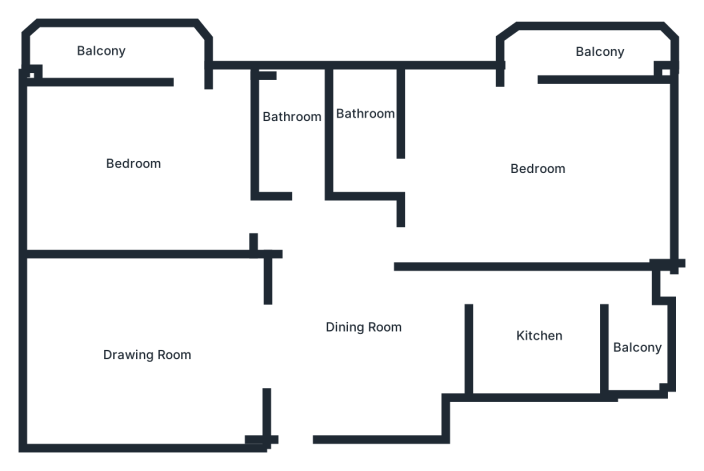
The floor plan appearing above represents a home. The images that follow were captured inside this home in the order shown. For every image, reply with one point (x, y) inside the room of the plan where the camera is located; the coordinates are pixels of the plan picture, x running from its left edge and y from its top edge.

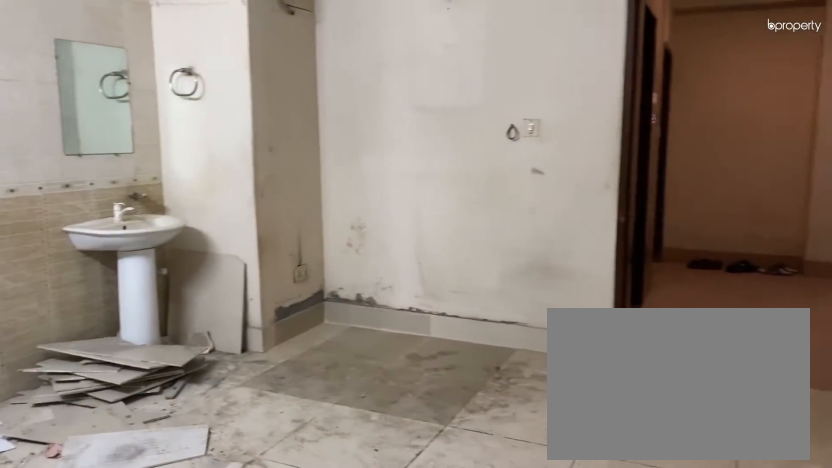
(357, 317)
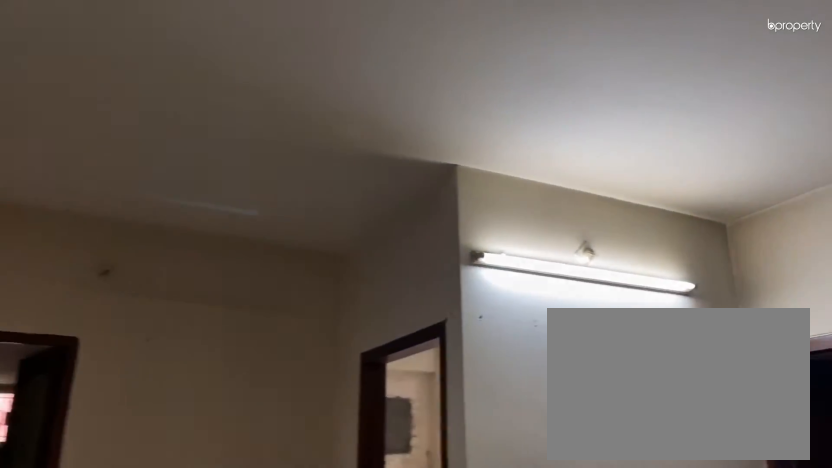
(357, 317)
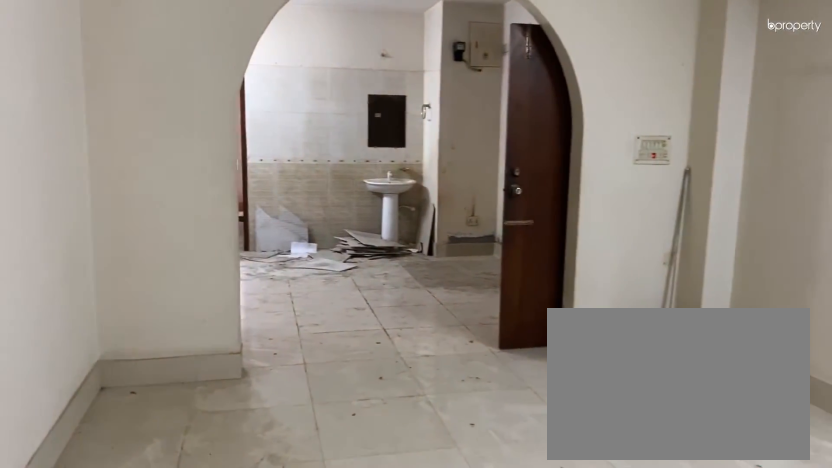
(139, 345)
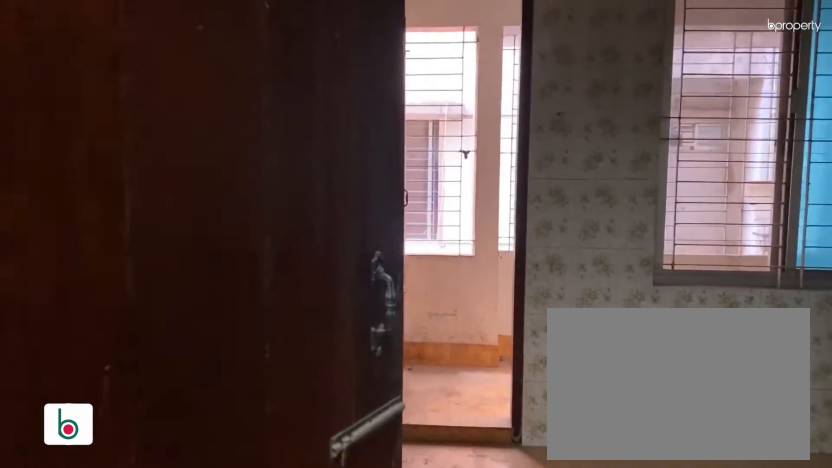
(533, 334)
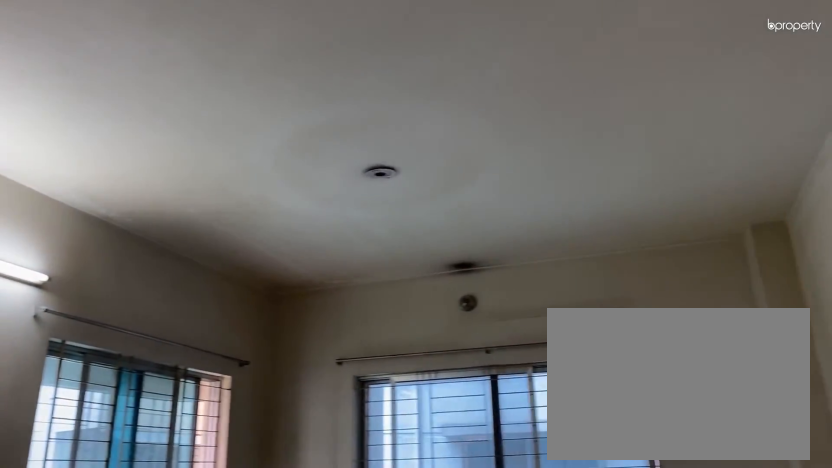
(538, 159)
